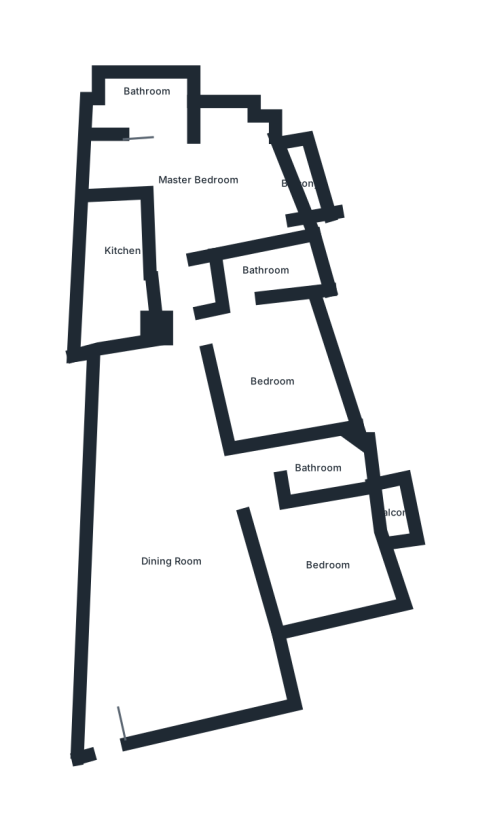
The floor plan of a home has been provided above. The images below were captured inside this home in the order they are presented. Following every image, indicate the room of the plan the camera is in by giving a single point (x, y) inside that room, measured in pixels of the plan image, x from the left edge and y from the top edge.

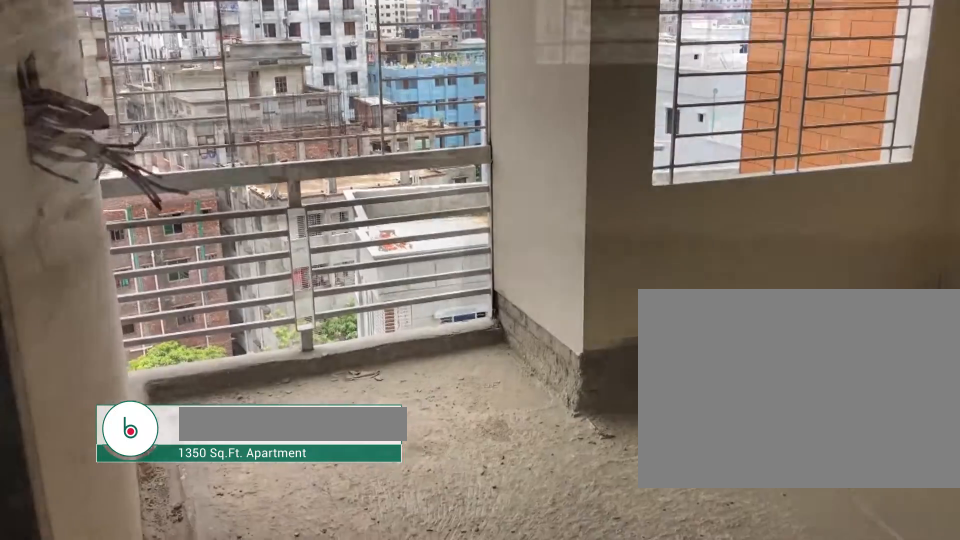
(333, 575)
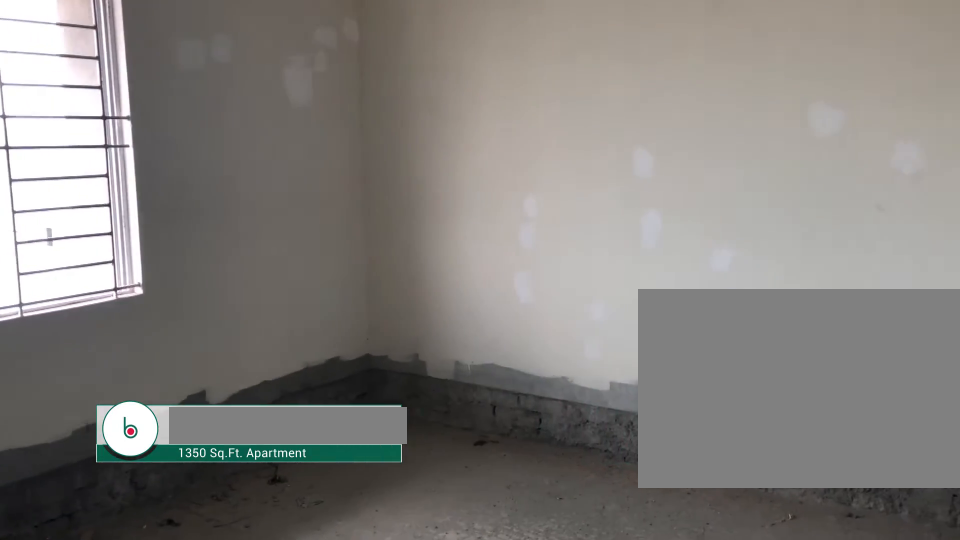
(268, 375)
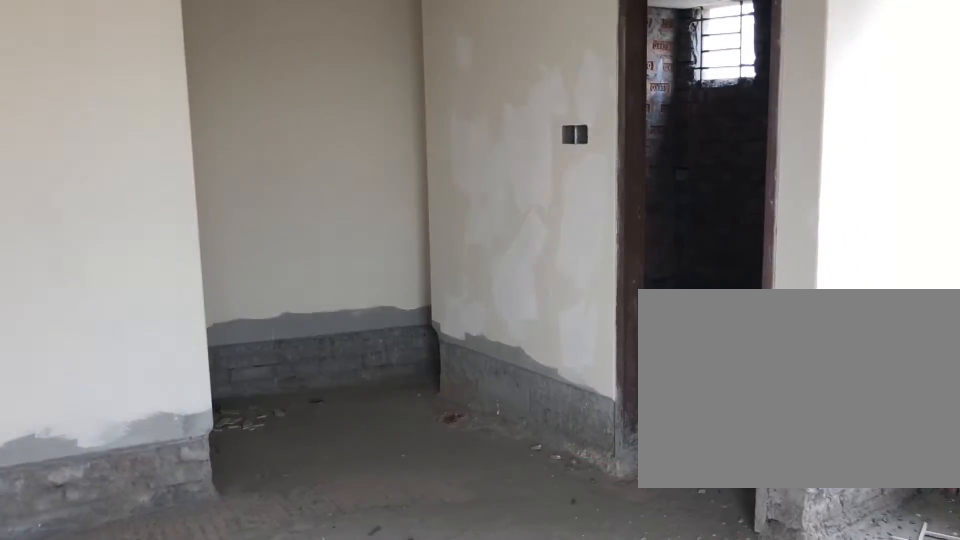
(209, 195)
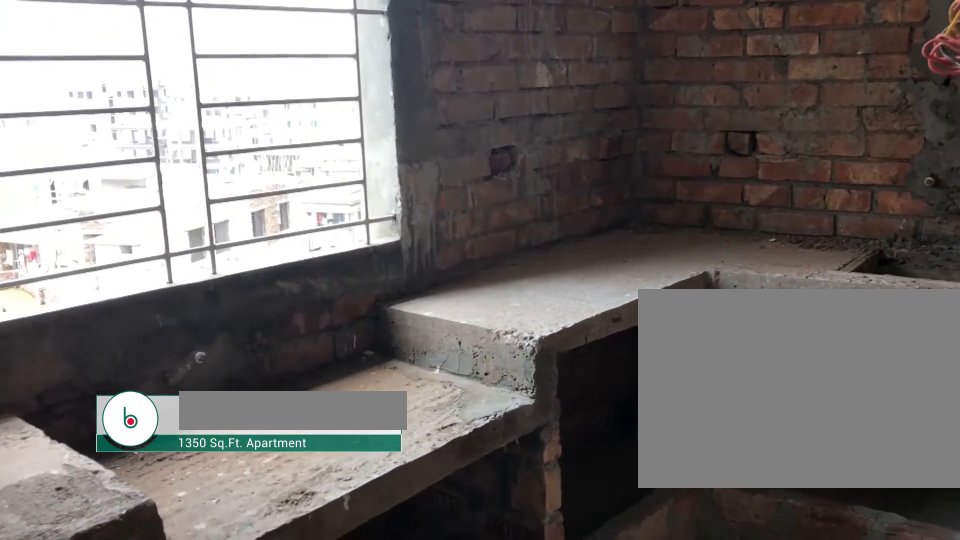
(124, 286)
